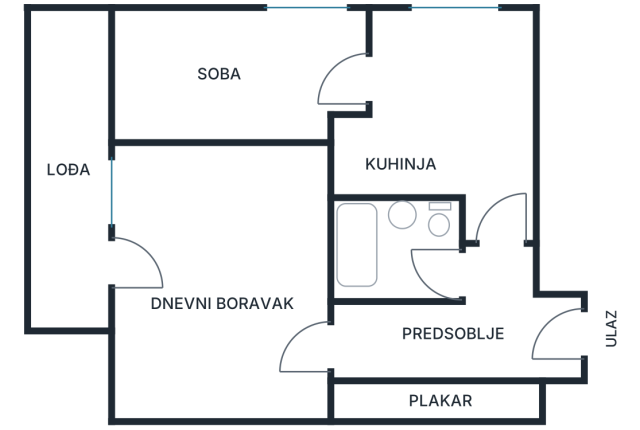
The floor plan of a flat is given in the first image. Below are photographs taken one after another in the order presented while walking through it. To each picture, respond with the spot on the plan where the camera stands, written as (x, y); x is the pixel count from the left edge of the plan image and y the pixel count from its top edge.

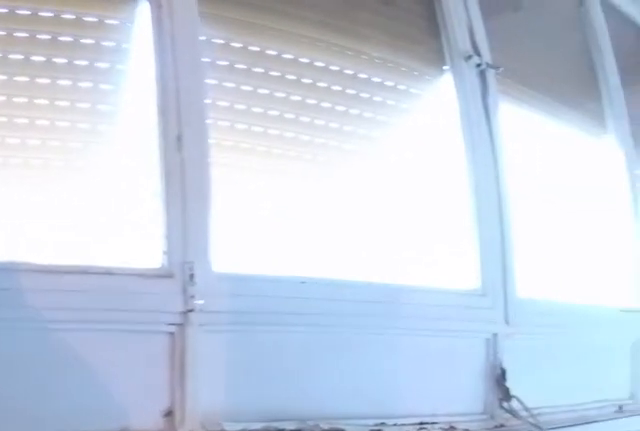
(96, 279)
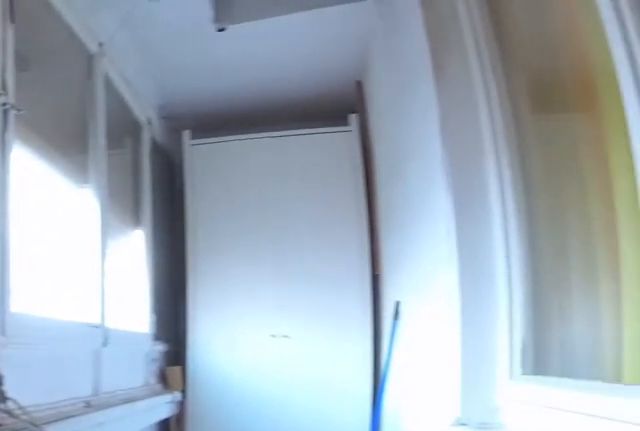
(74, 283)
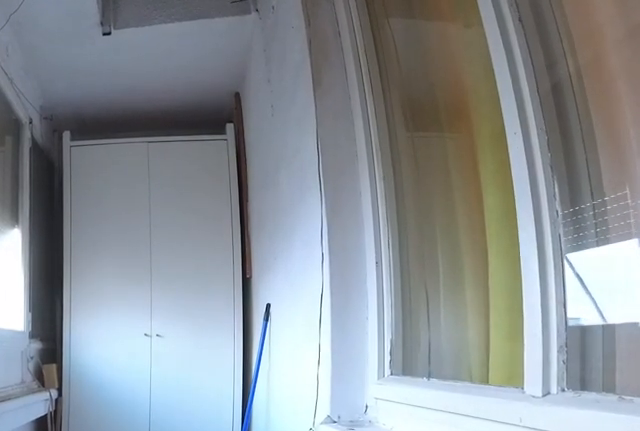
(62, 239)
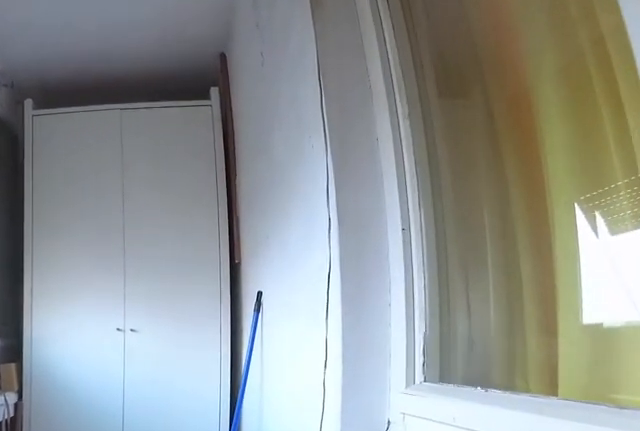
(62, 204)
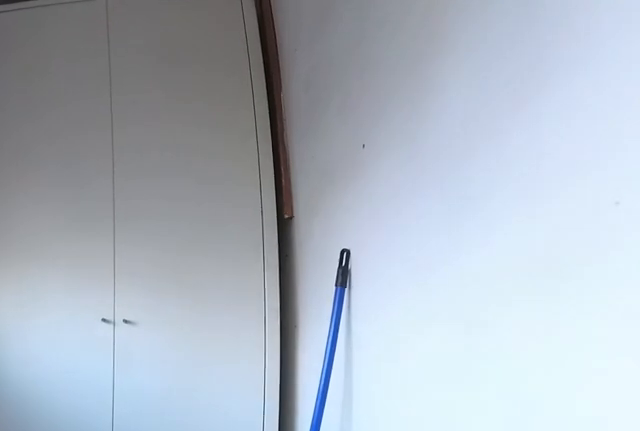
(63, 148)
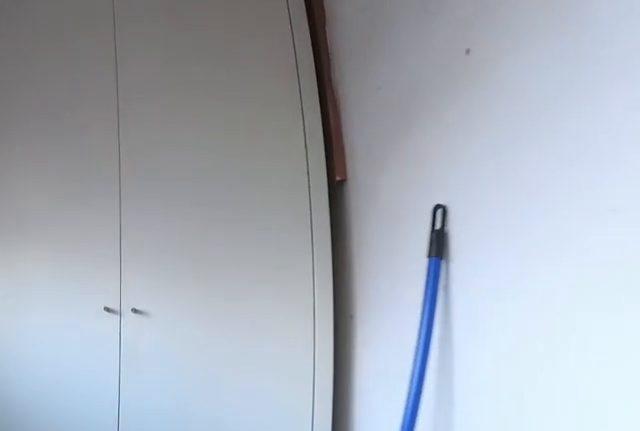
(64, 125)
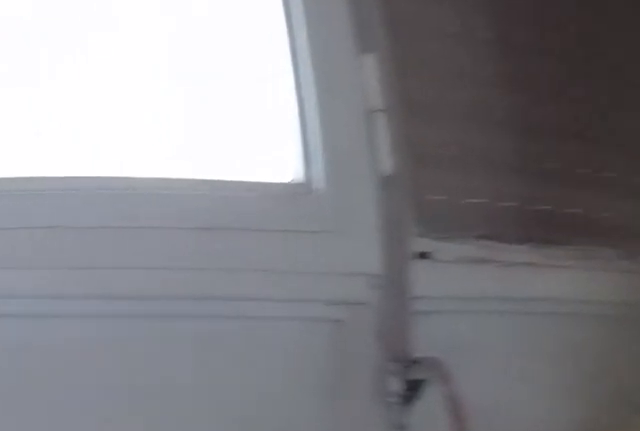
(78, 70)
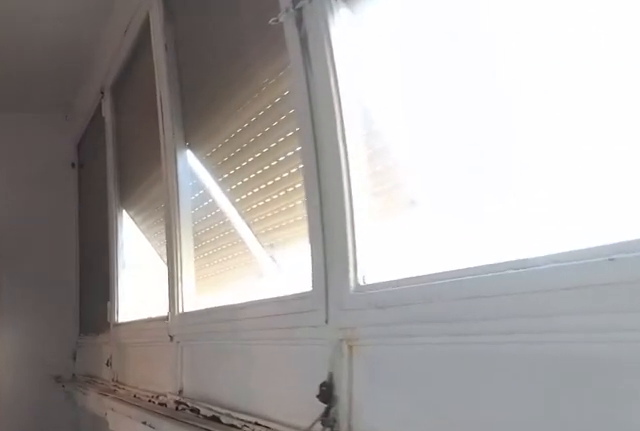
(63, 81)
